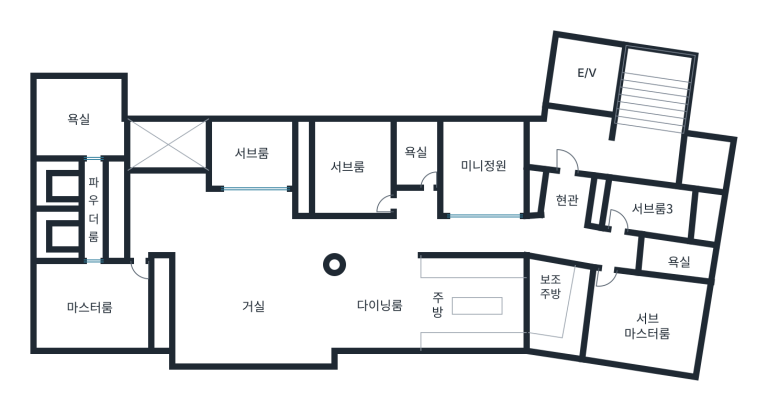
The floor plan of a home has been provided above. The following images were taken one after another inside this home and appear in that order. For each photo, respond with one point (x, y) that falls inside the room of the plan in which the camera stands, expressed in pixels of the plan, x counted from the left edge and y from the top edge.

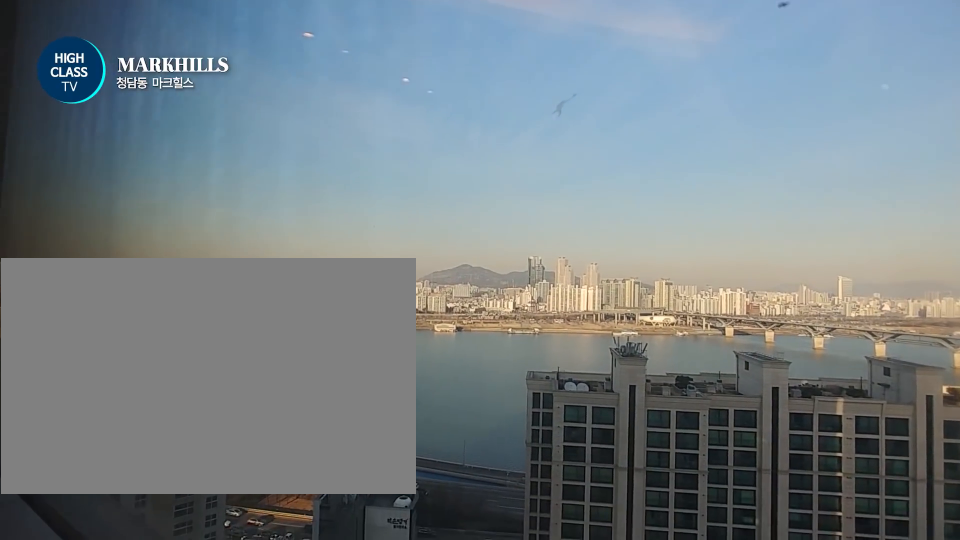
(647, 328)
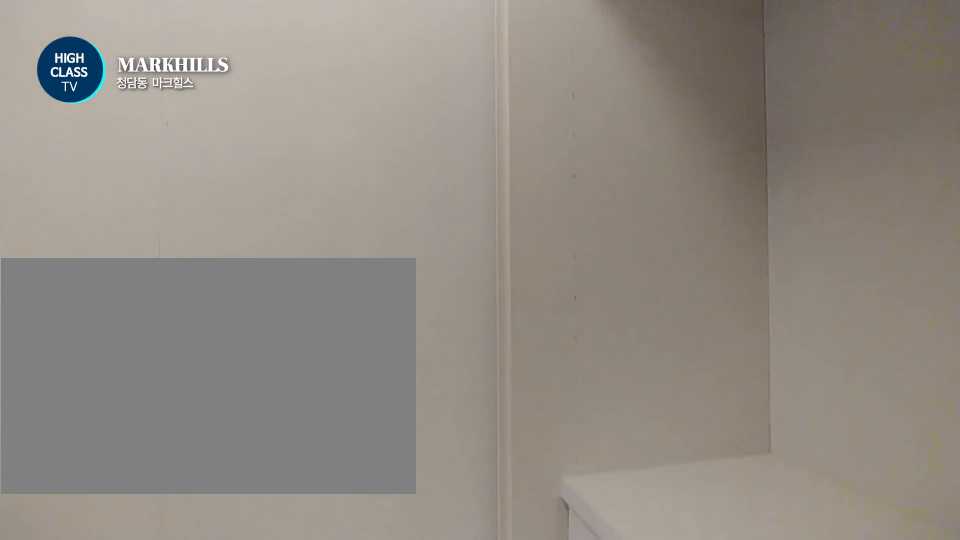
(650, 208)
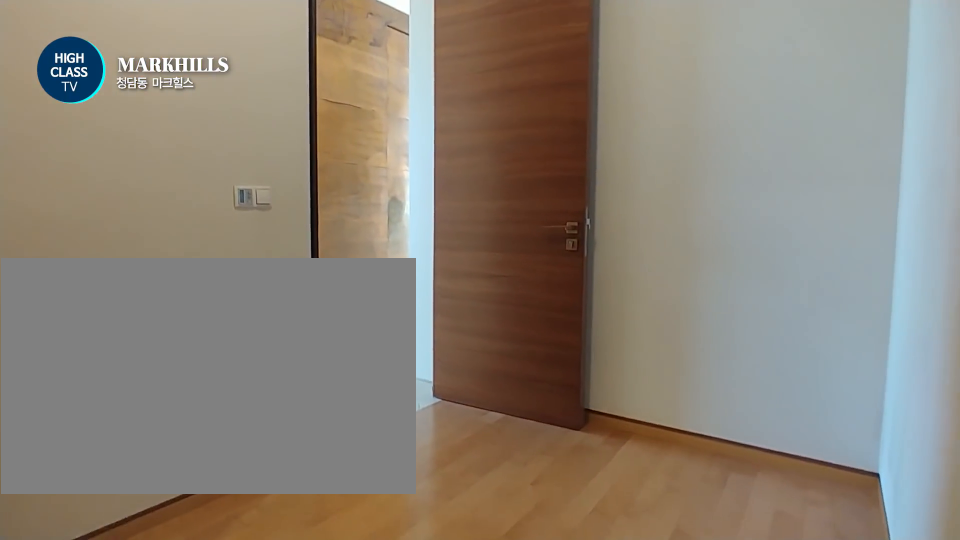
(650, 208)
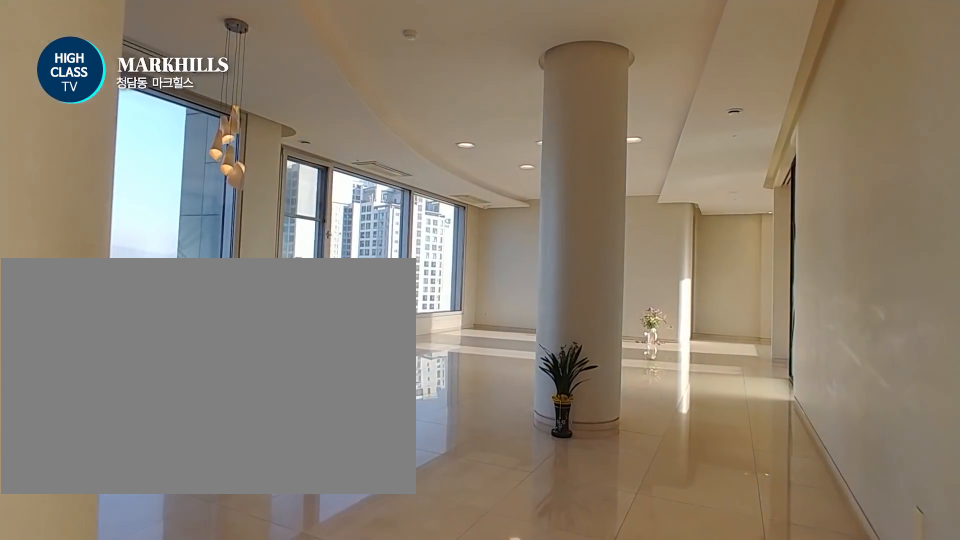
(237, 278)
